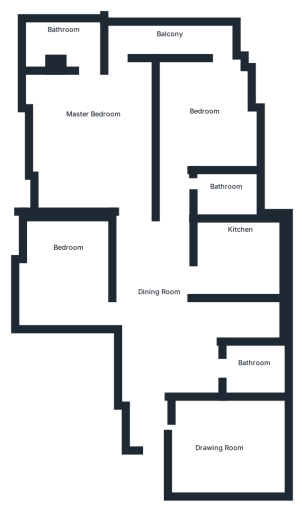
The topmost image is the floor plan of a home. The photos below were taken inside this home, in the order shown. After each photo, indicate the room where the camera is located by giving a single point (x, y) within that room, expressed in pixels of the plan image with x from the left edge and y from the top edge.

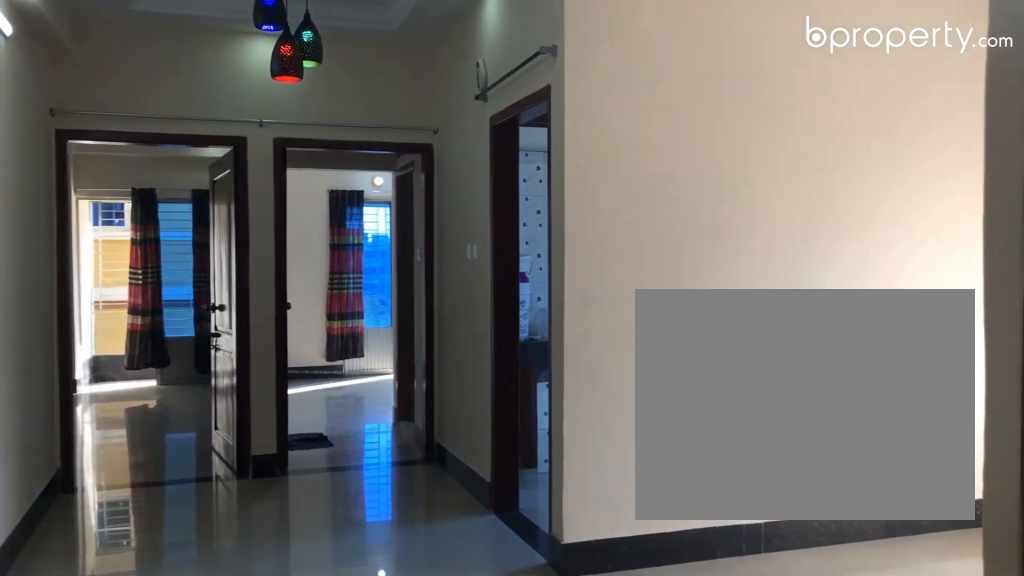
(155, 307)
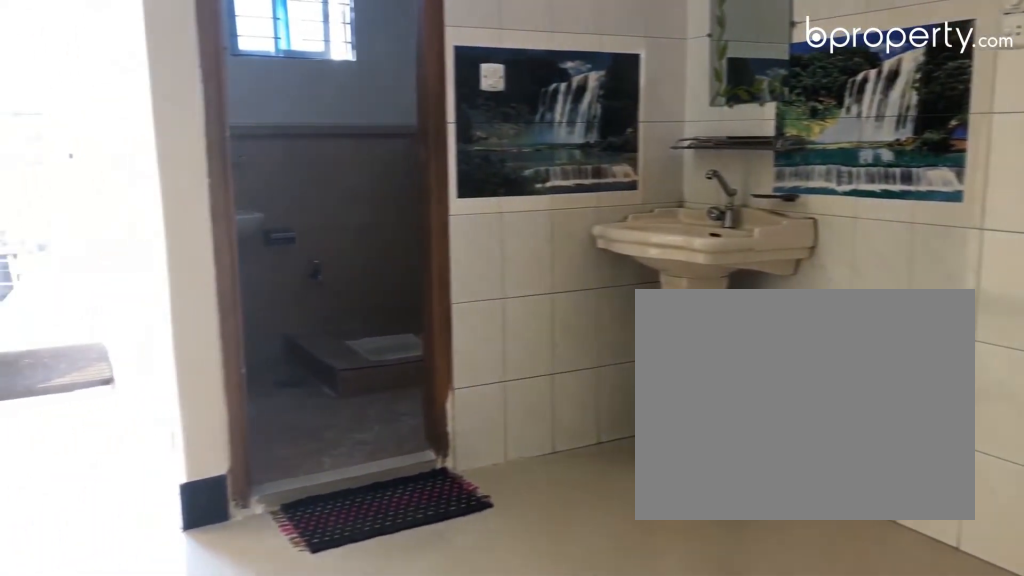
(155, 307)
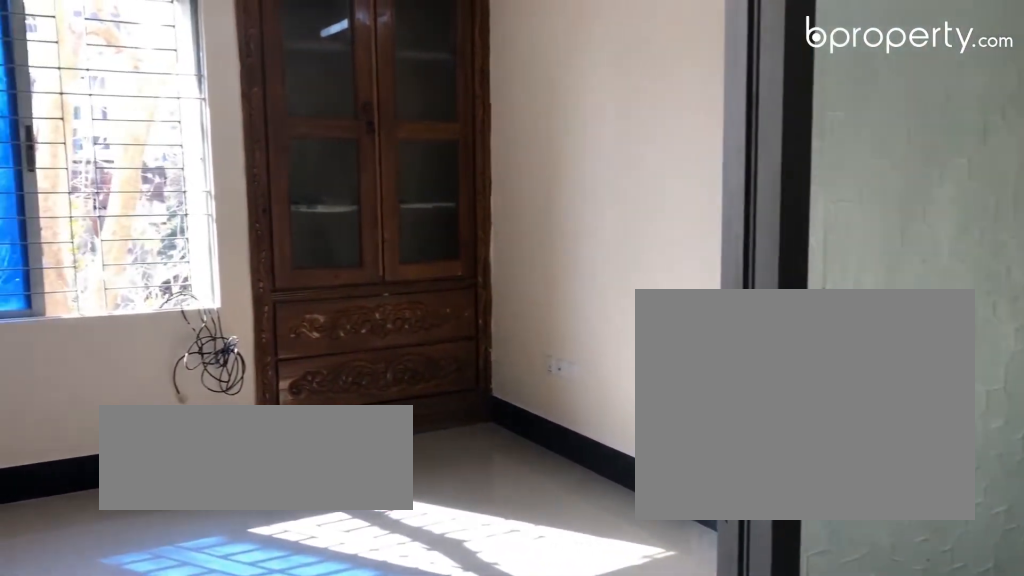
(220, 444)
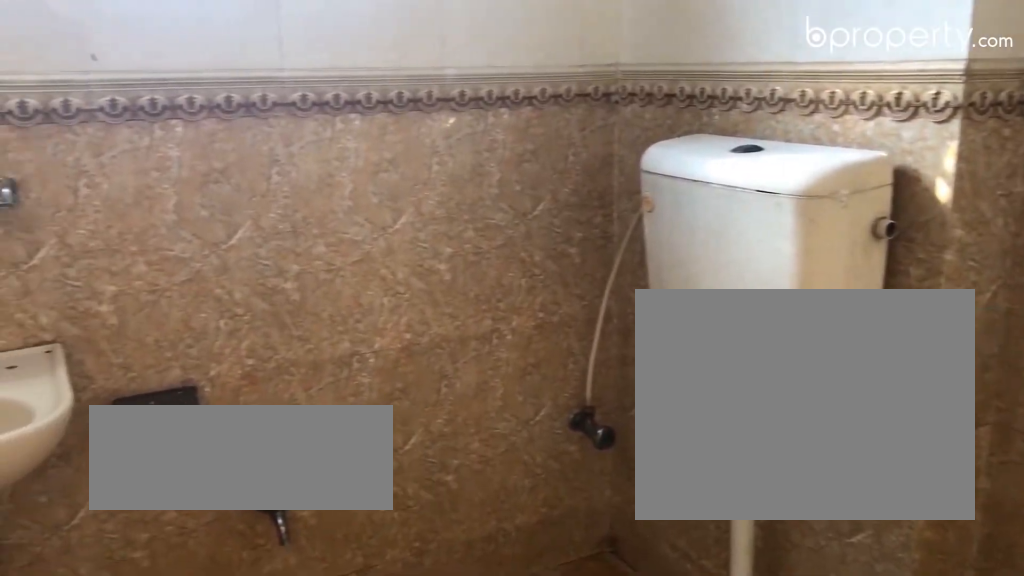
(257, 372)
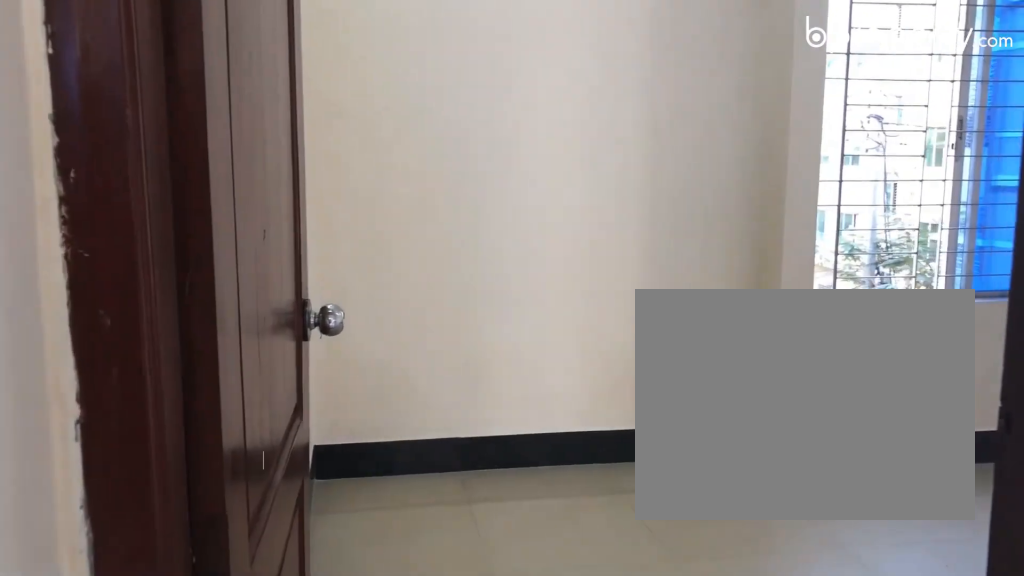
(140, 307)
